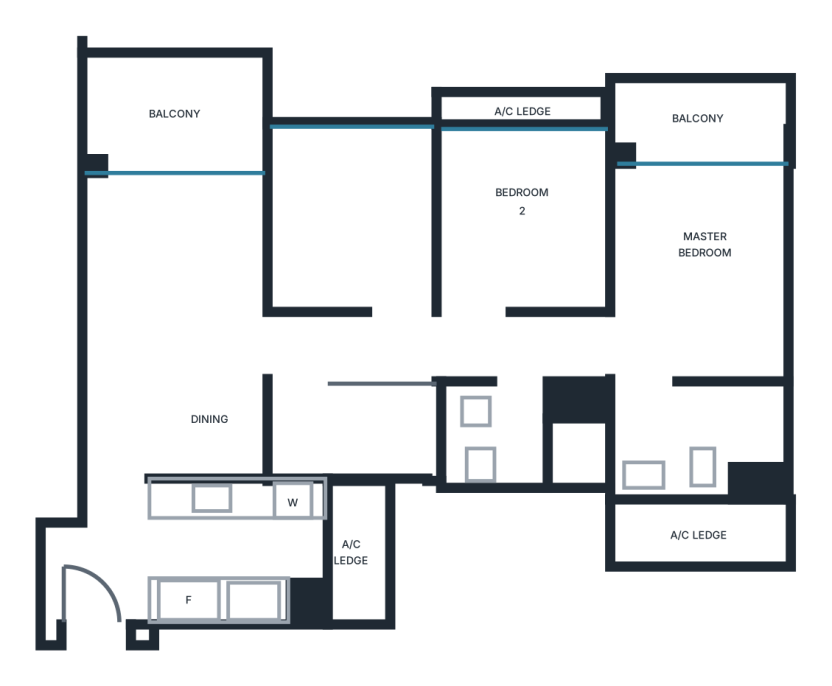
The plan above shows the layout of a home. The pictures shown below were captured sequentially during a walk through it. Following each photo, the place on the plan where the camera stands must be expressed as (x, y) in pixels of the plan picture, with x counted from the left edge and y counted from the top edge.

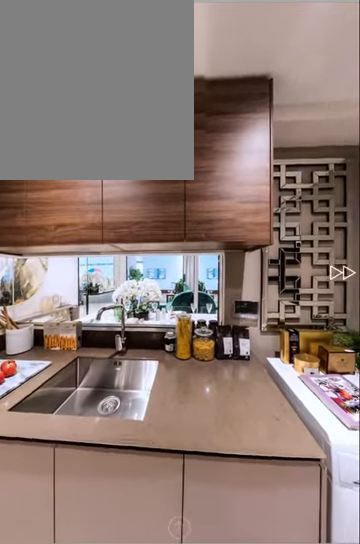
(208, 531)
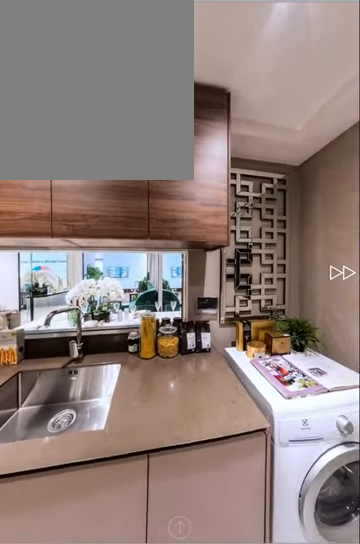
(212, 528)
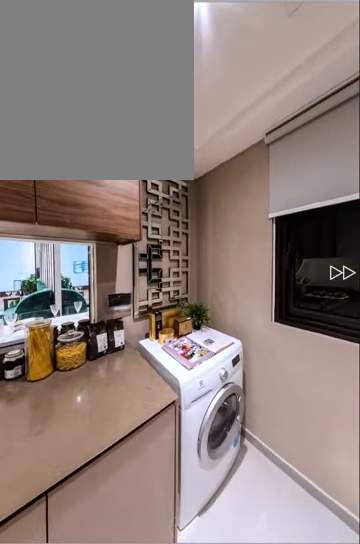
(230, 526)
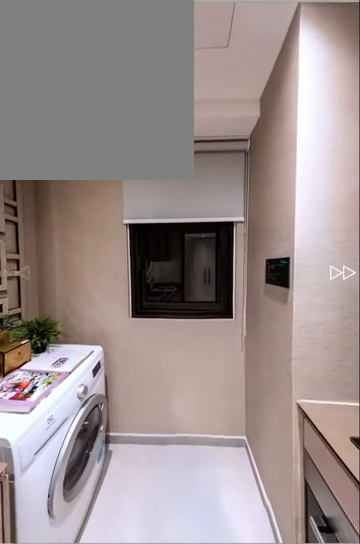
(246, 535)
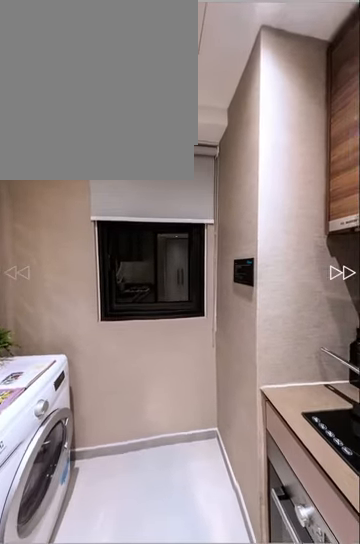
(251, 539)
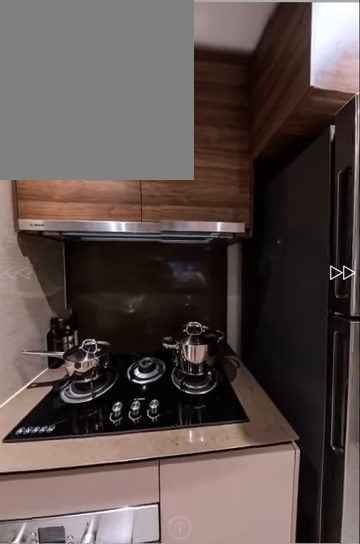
(238, 575)
